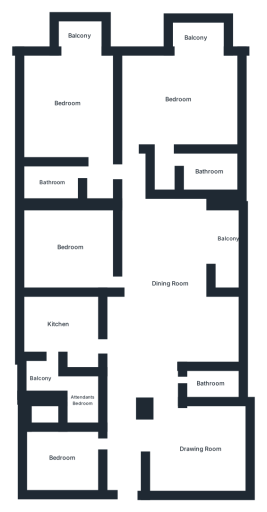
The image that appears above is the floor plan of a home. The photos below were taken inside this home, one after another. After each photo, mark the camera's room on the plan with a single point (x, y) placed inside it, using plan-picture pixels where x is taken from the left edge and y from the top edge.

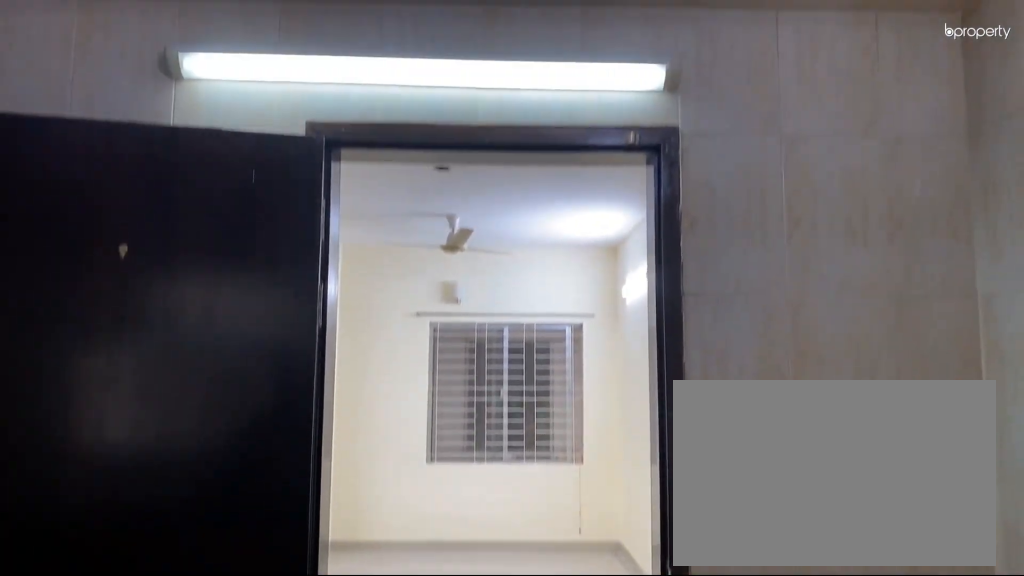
(59, 323)
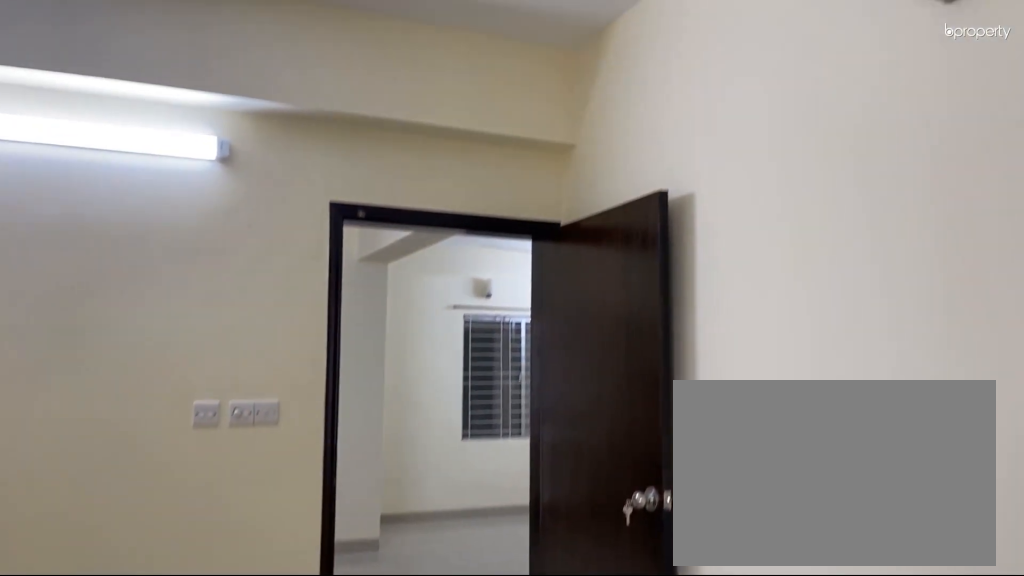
(70, 247)
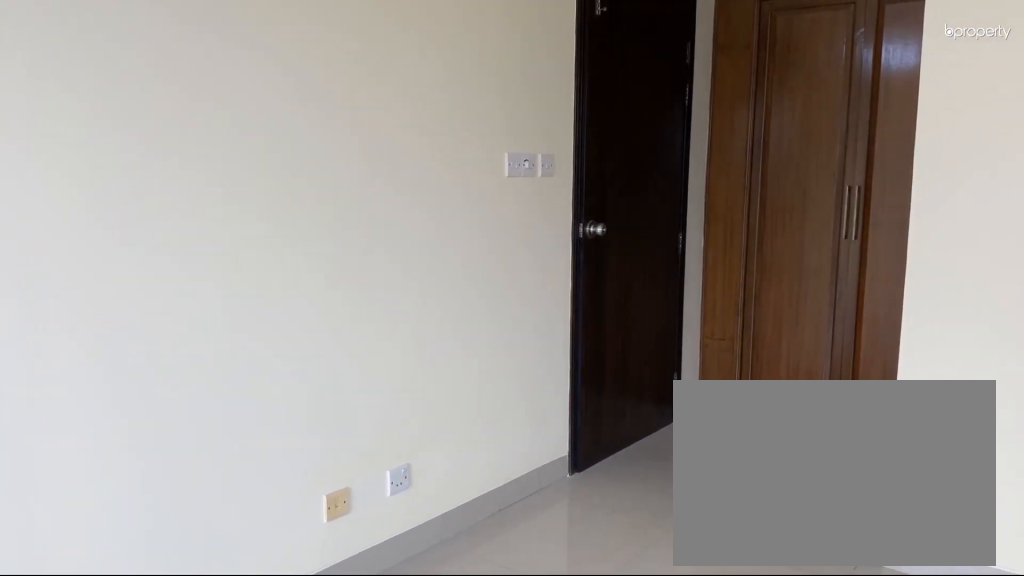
(67, 106)
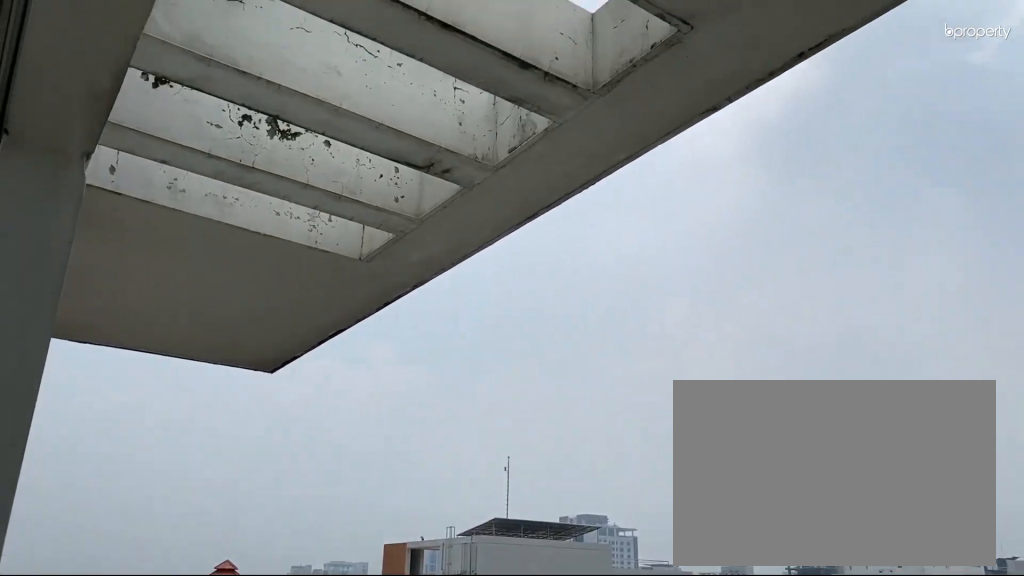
(80, 36)
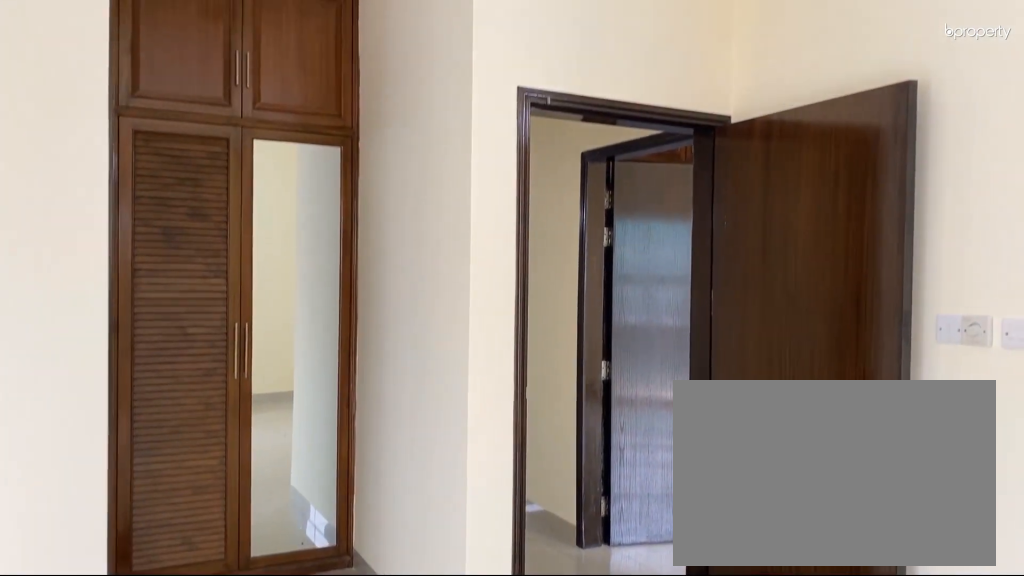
(178, 99)
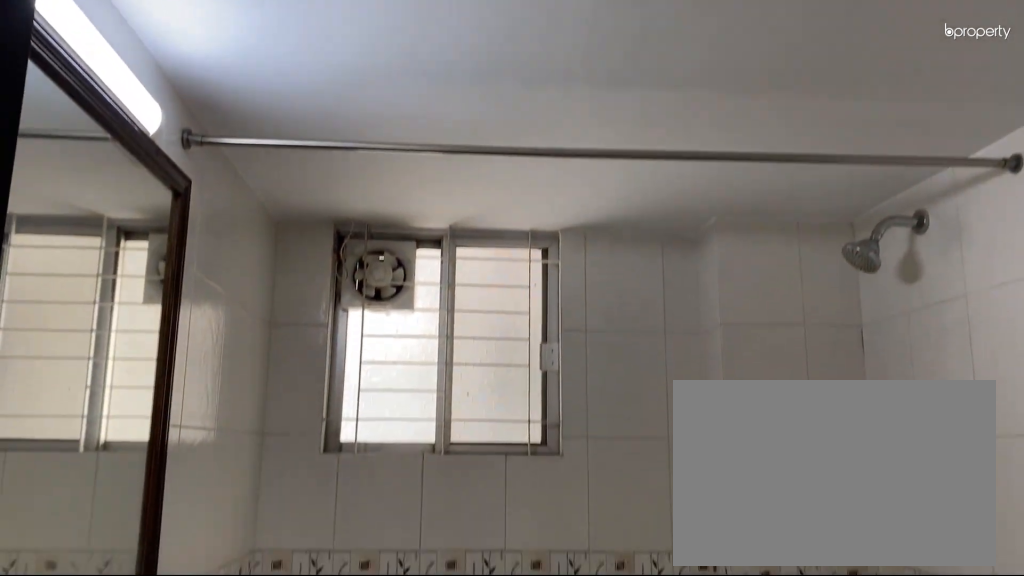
(207, 171)
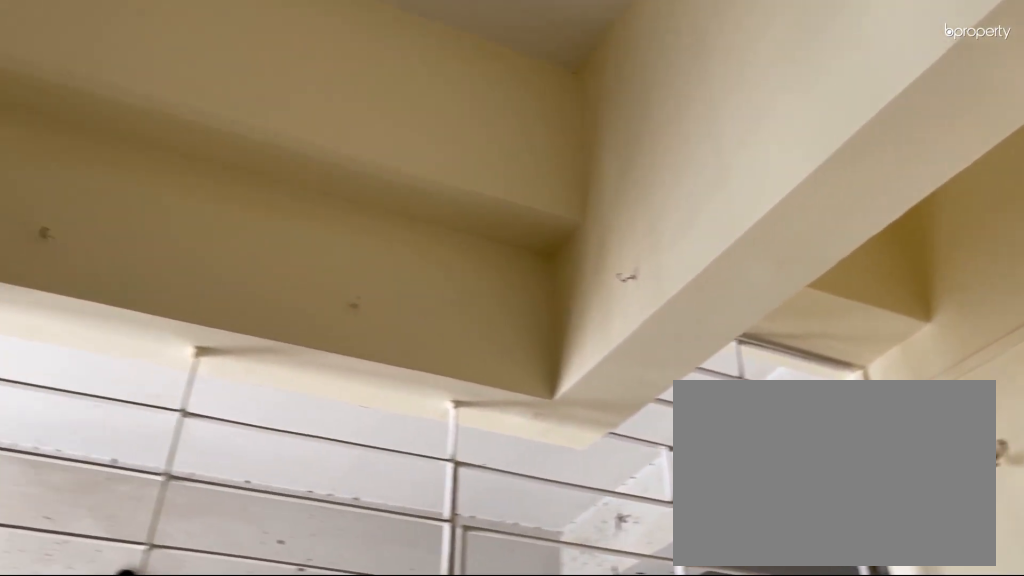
(226, 238)
